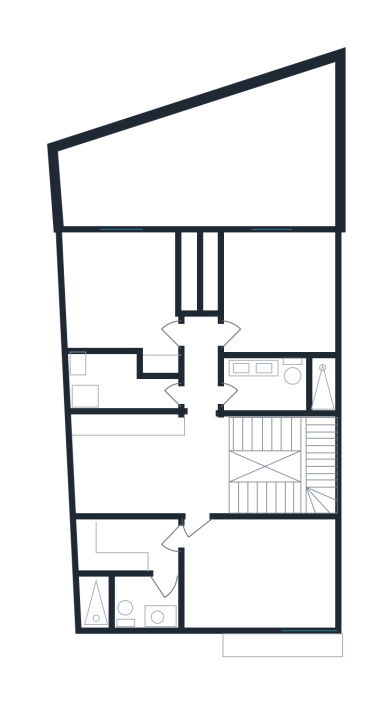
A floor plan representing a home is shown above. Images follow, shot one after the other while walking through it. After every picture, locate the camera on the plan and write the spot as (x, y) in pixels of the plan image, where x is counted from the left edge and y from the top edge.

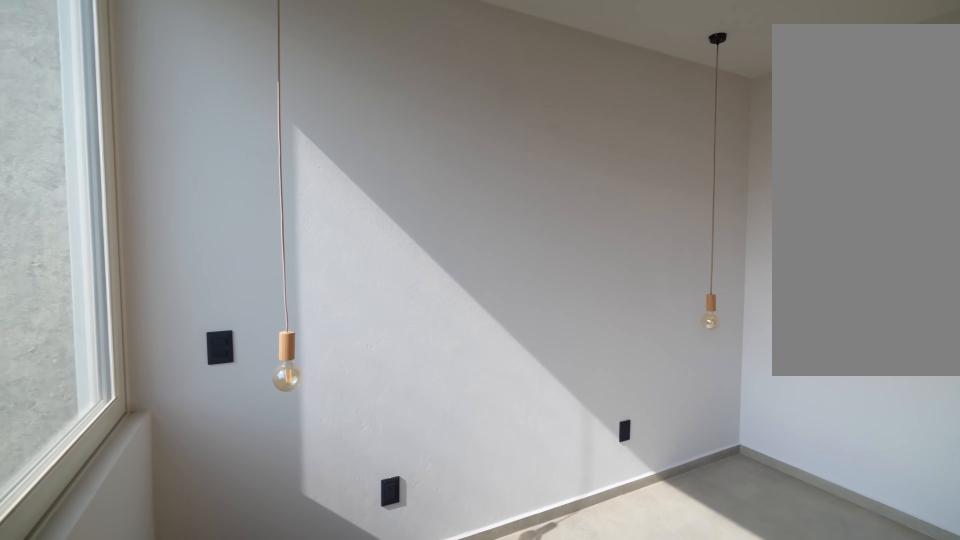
(245, 238)
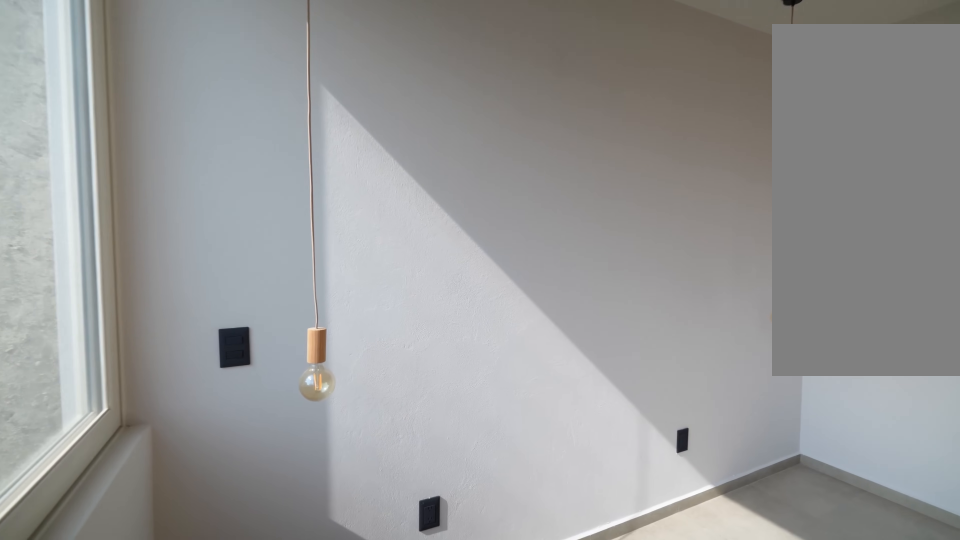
(245, 238)
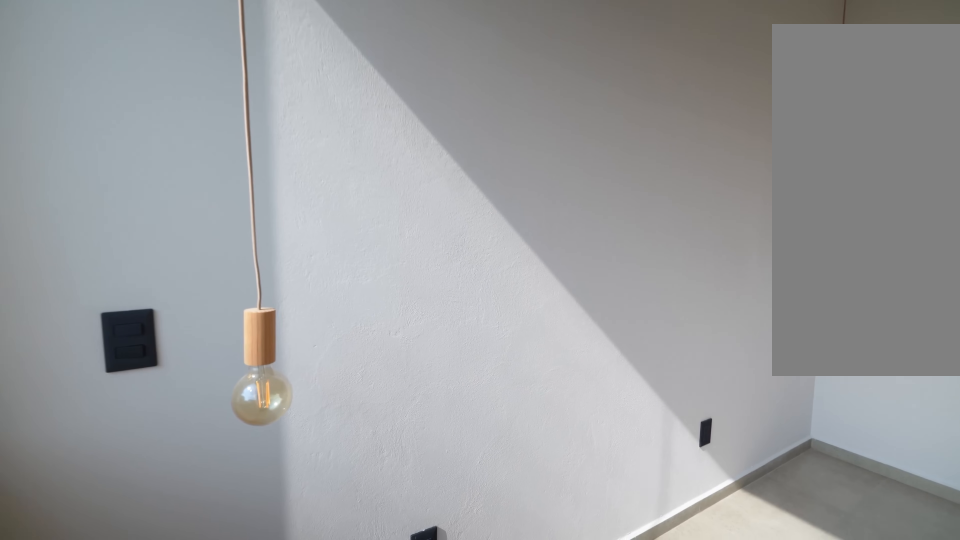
(246, 238)
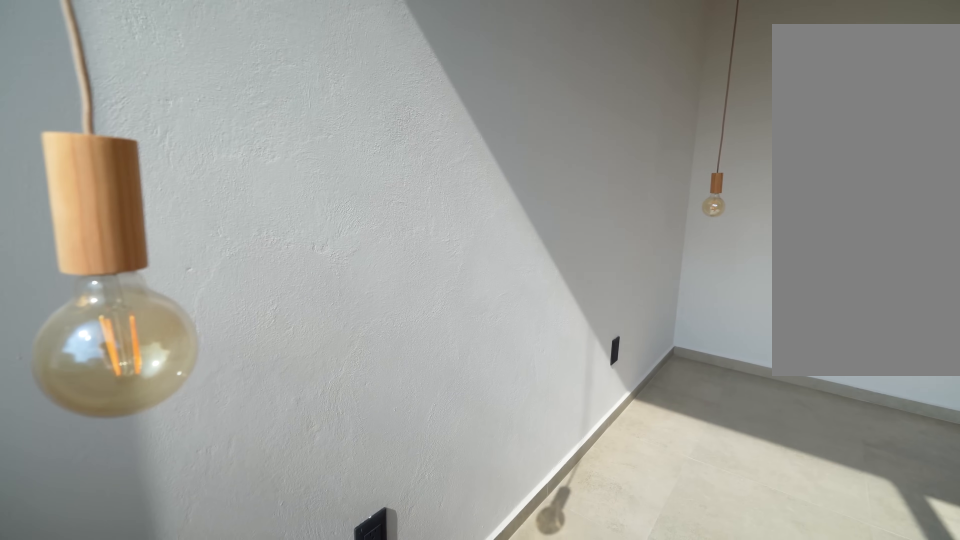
(283, 252)
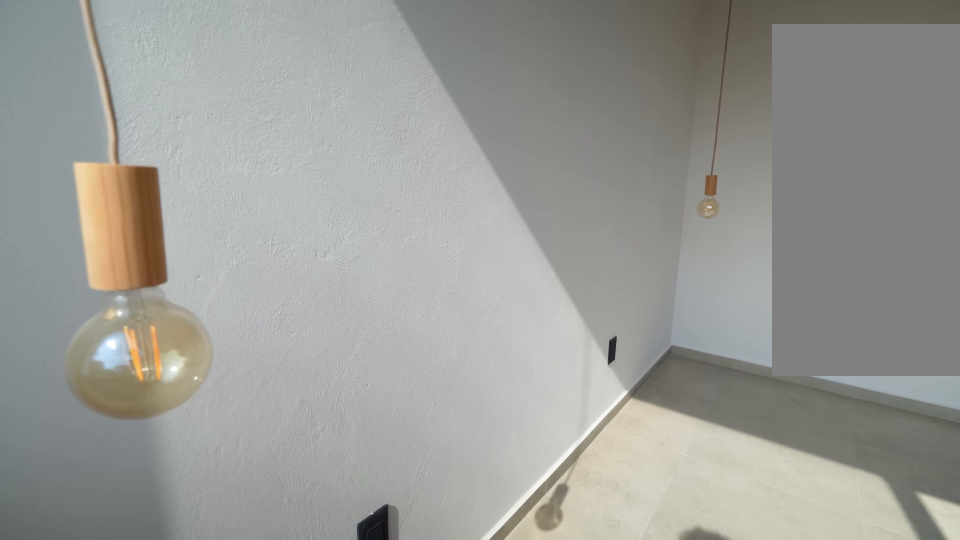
(294, 260)
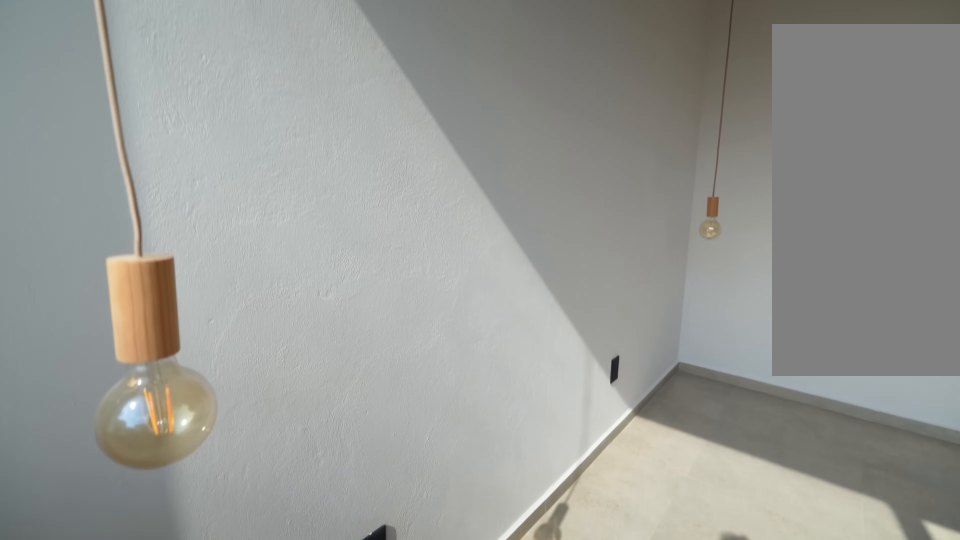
(294, 260)
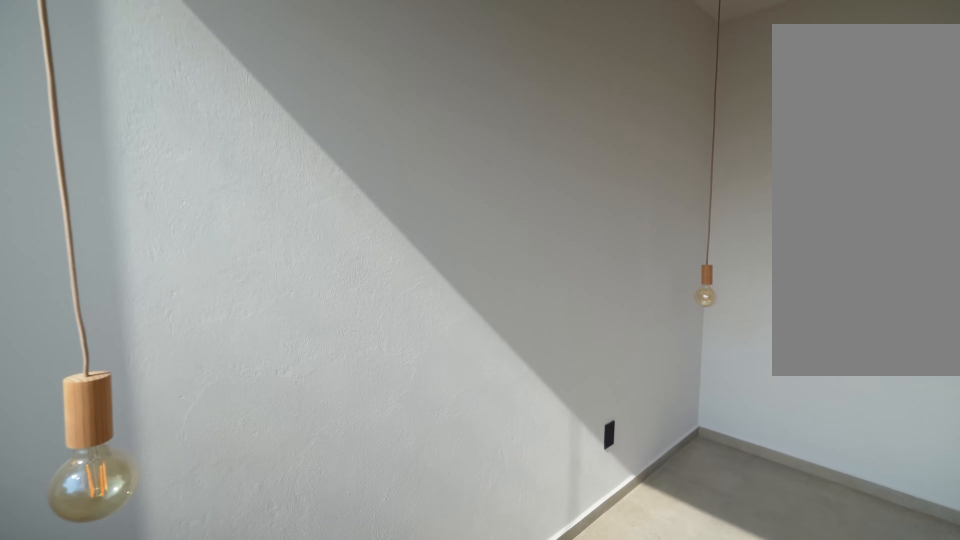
(295, 260)
